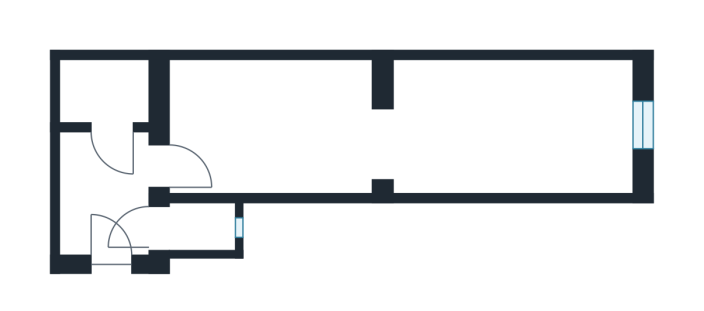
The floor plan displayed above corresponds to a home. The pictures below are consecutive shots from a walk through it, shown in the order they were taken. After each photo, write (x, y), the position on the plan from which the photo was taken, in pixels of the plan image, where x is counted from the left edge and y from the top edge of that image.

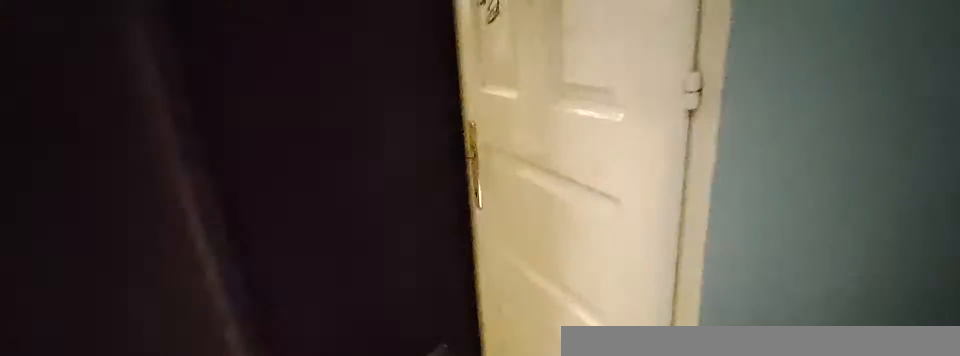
(112, 251)
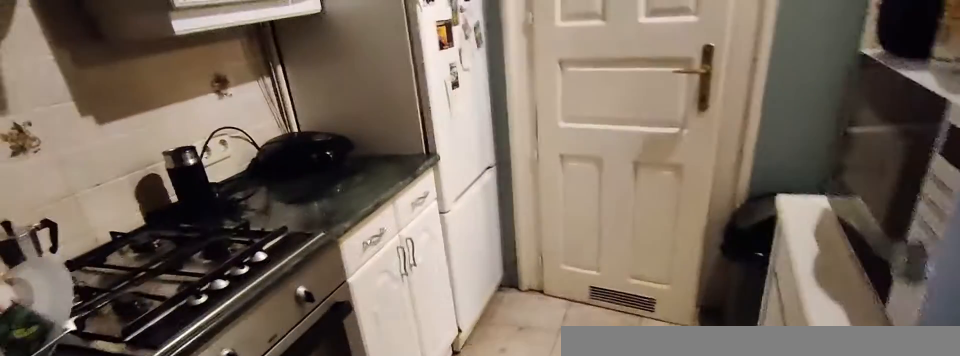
(112, 229)
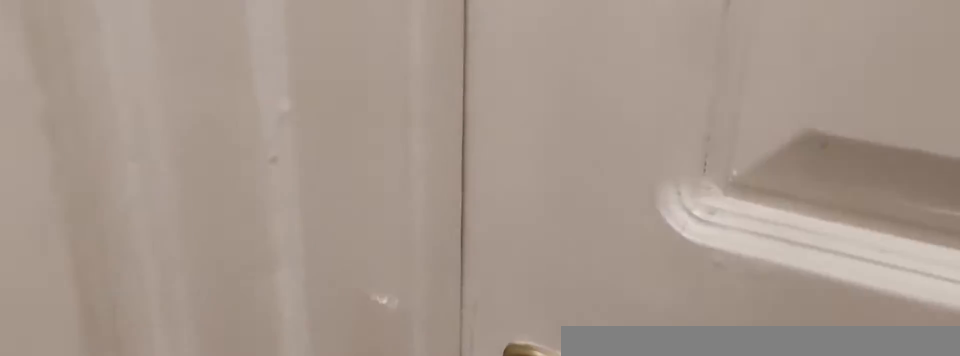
(140, 177)
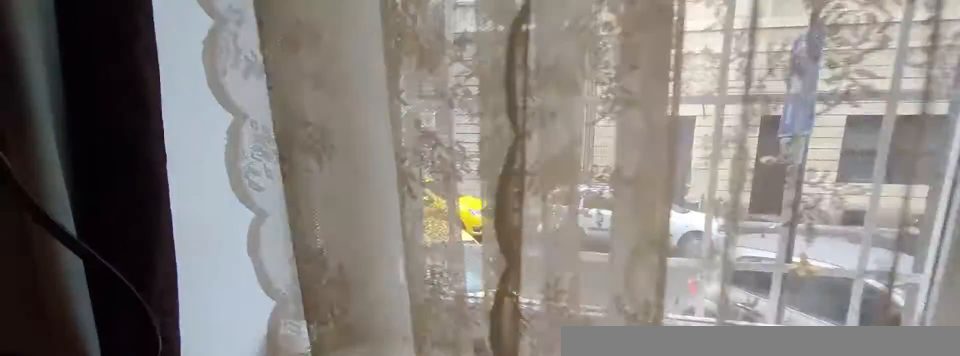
(521, 131)
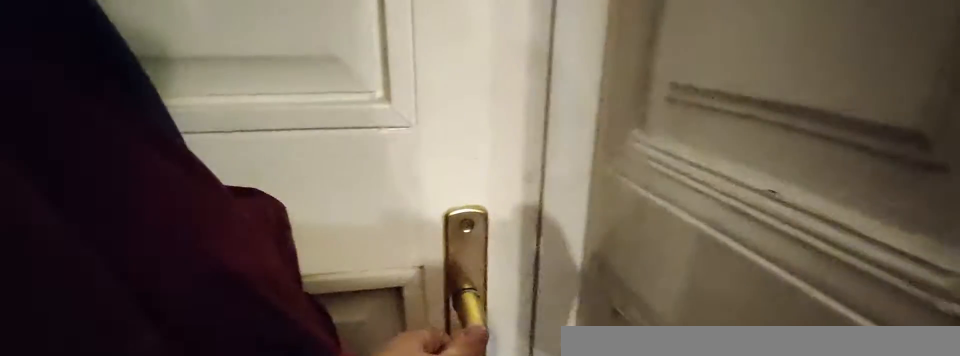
(186, 169)
